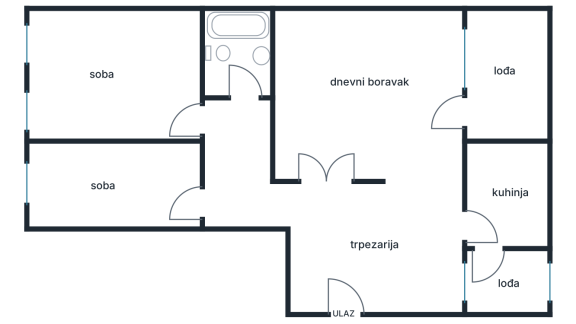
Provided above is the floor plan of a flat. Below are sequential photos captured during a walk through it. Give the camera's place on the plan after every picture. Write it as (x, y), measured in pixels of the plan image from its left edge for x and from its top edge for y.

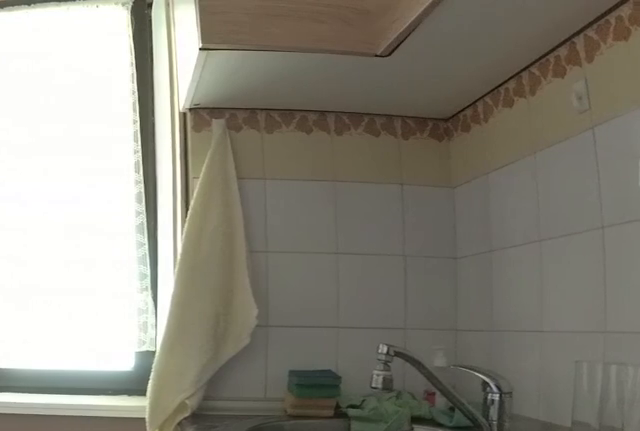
(480, 249)
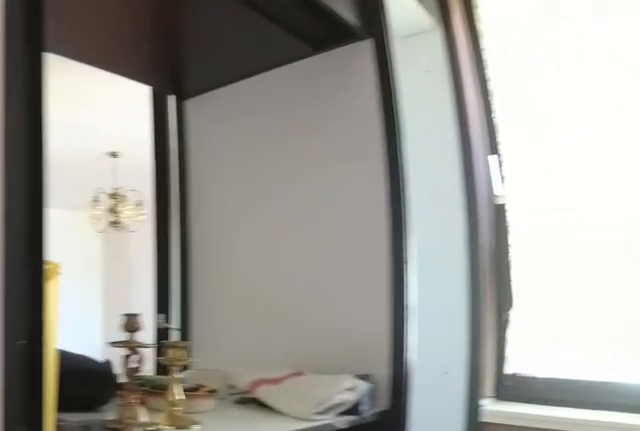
(490, 242)
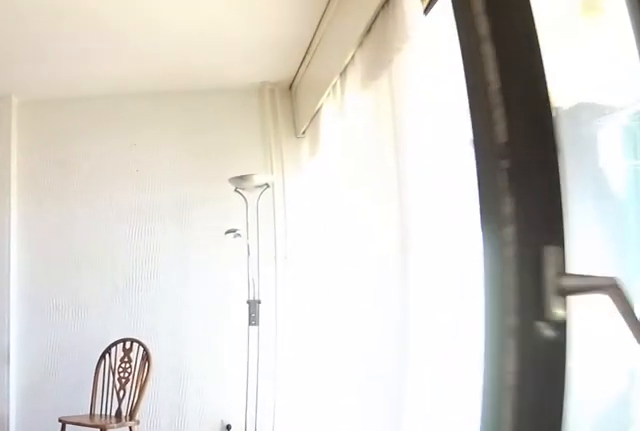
(442, 211)
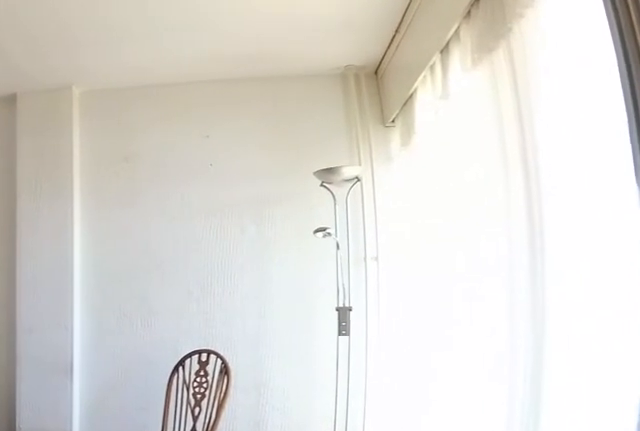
(444, 192)
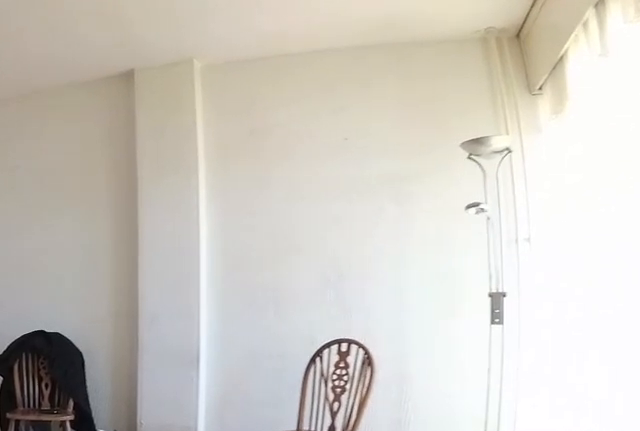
(444, 174)
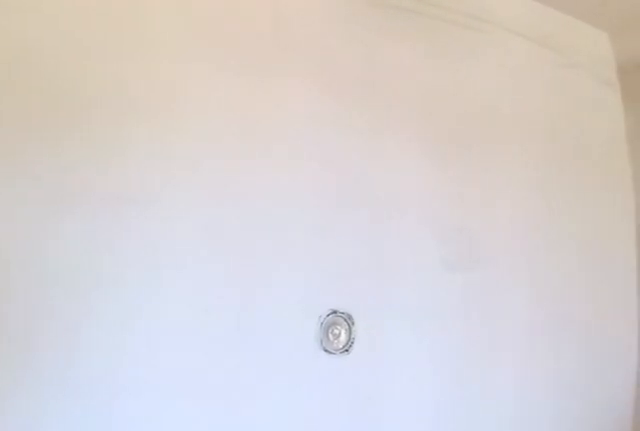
(390, 163)
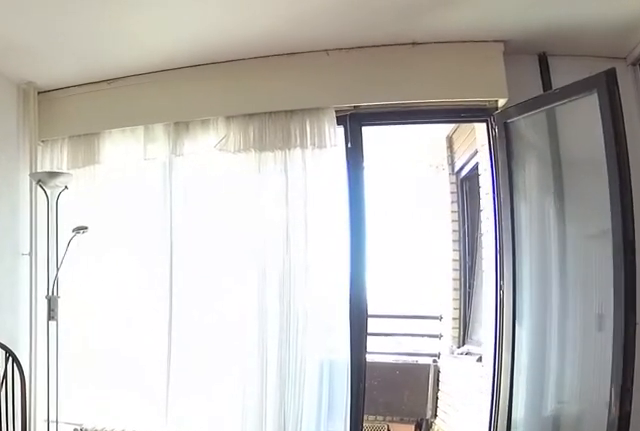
(313, 99)
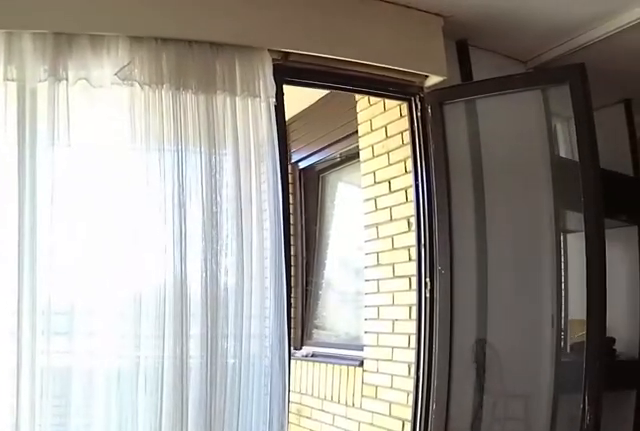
(373, 71)
